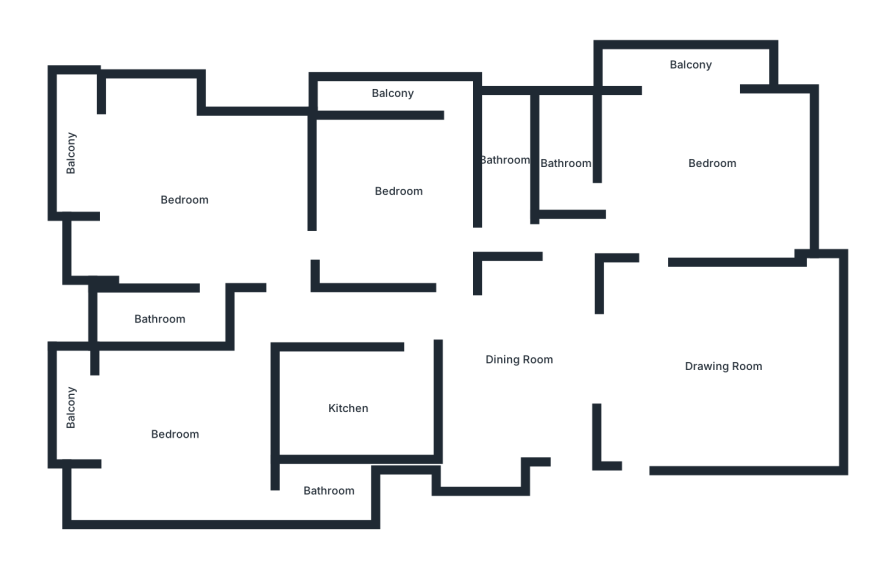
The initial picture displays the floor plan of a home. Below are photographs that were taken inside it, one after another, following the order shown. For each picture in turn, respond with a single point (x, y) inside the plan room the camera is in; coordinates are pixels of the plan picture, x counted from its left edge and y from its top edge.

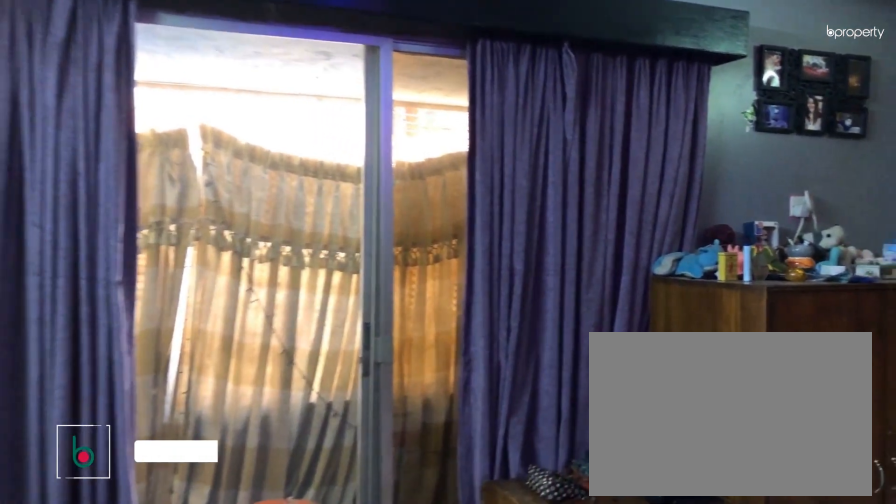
(702, 162)
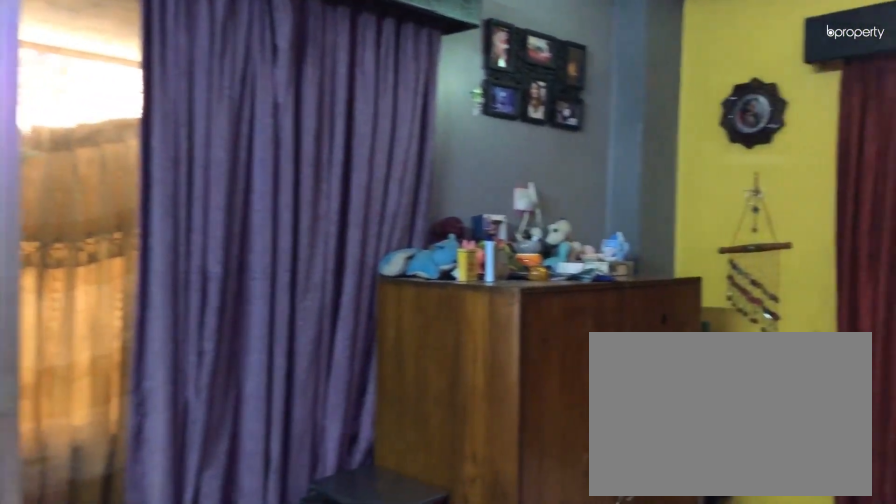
(702, 162)
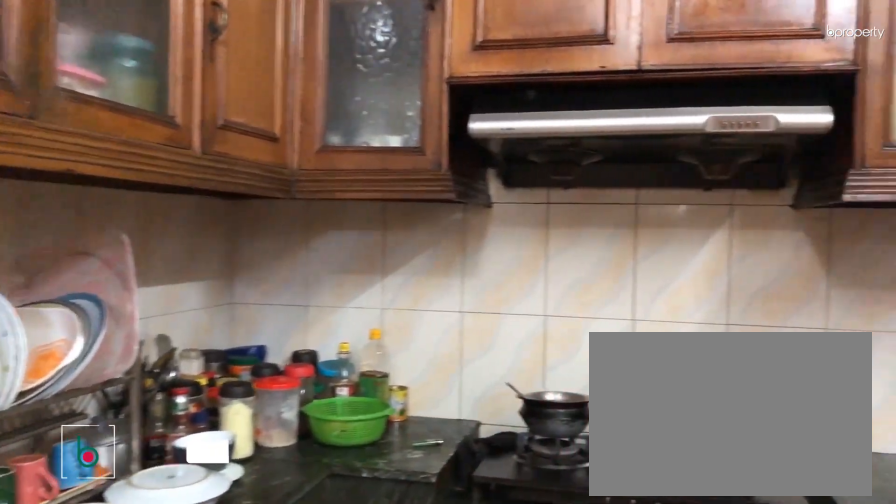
(352, 406)
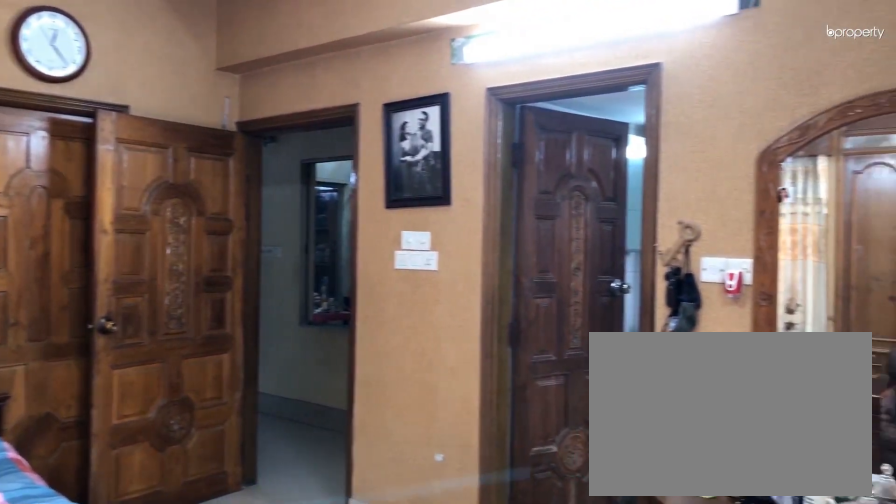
(187, 205)
